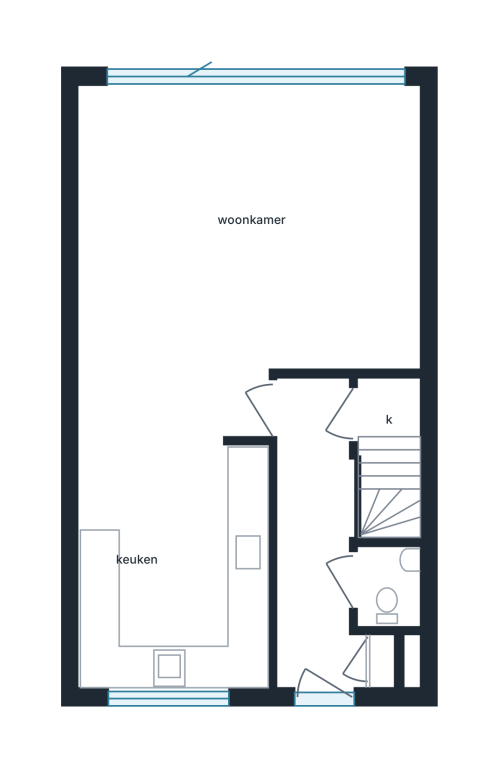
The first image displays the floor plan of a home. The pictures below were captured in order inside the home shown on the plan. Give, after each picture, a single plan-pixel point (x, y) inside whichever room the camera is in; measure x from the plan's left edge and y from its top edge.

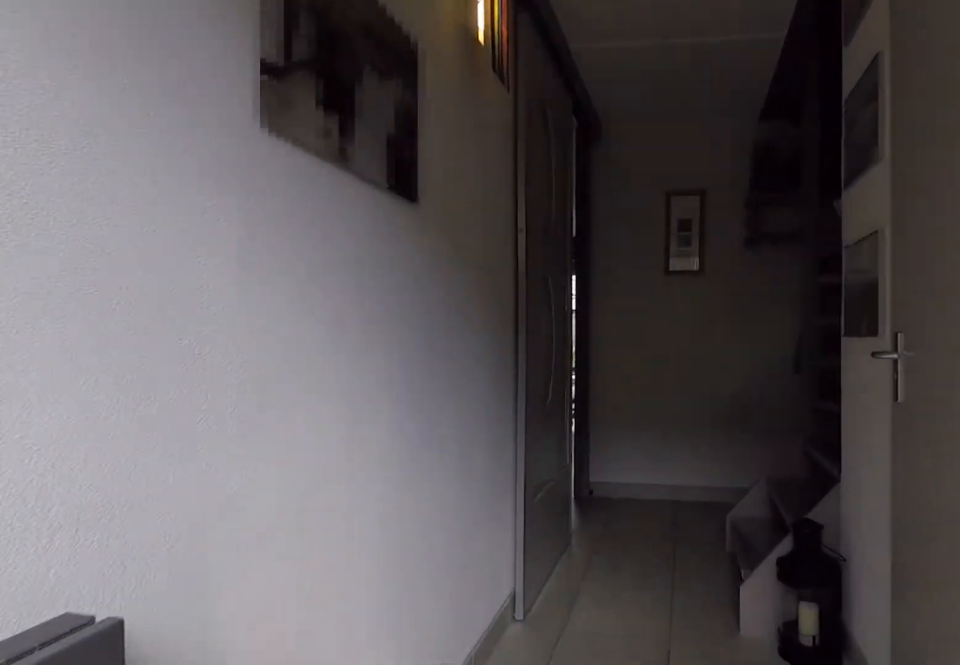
(316, 535)
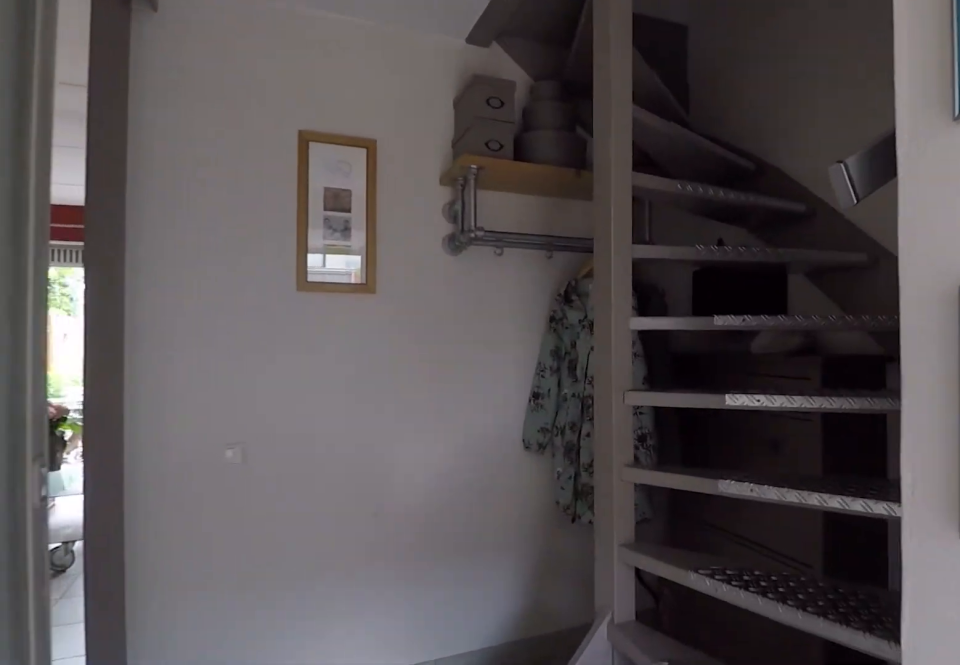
(316, 535)
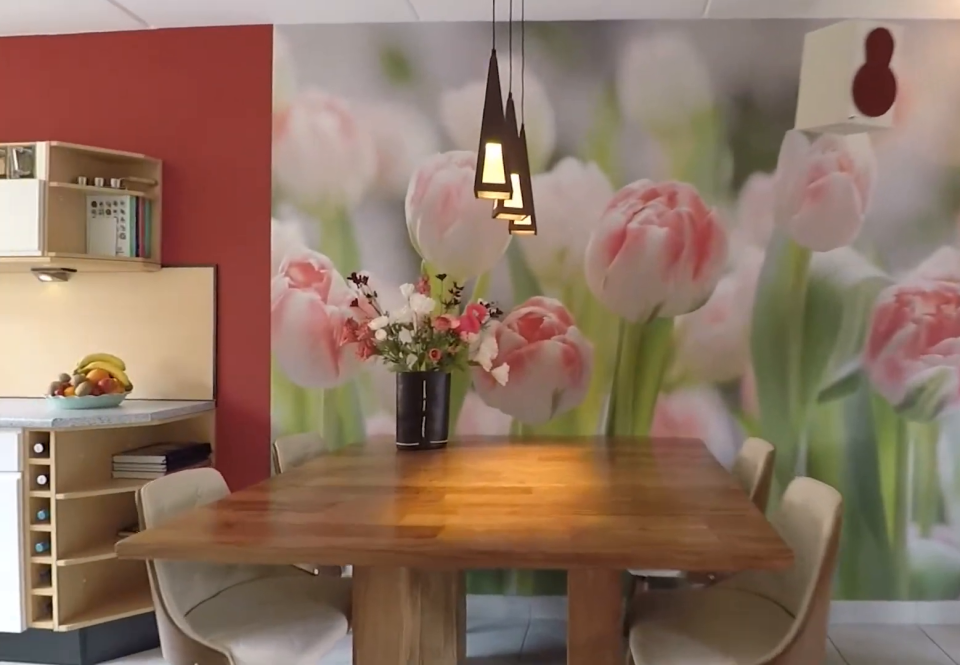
(313, 253)
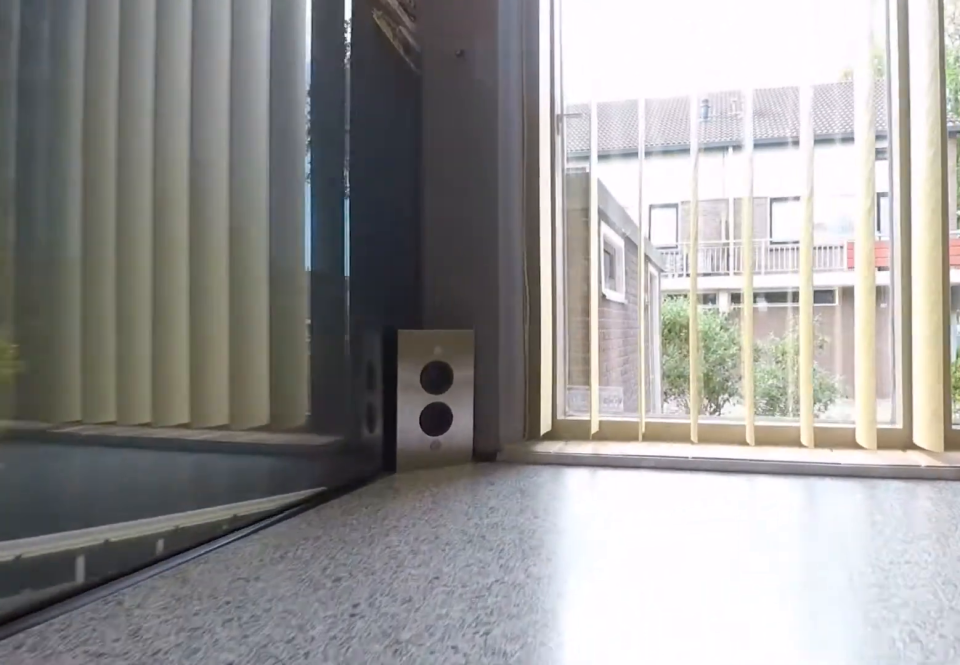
(172, 567)
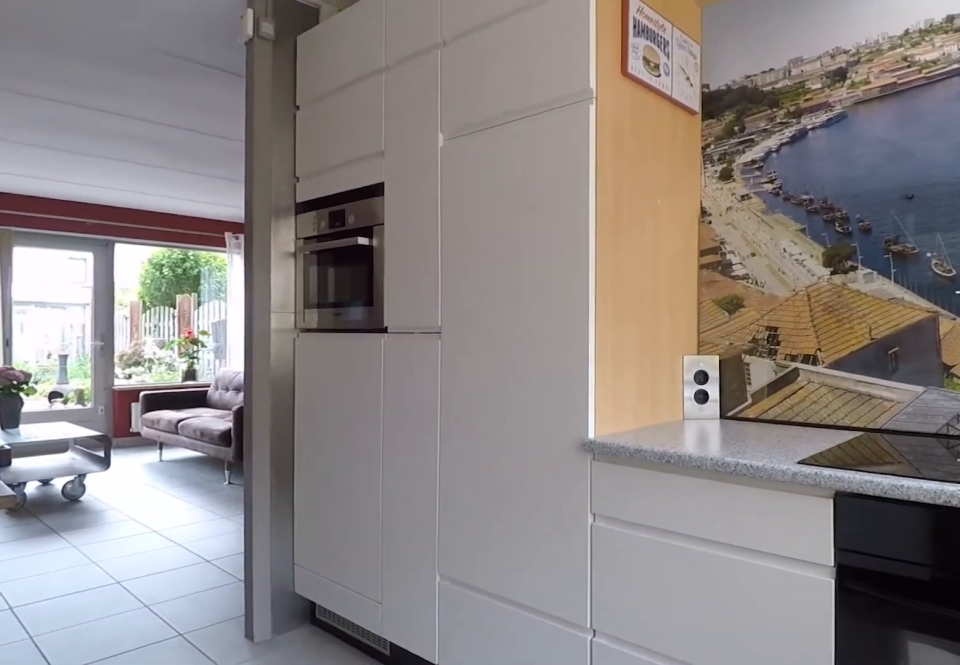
(172, 567)
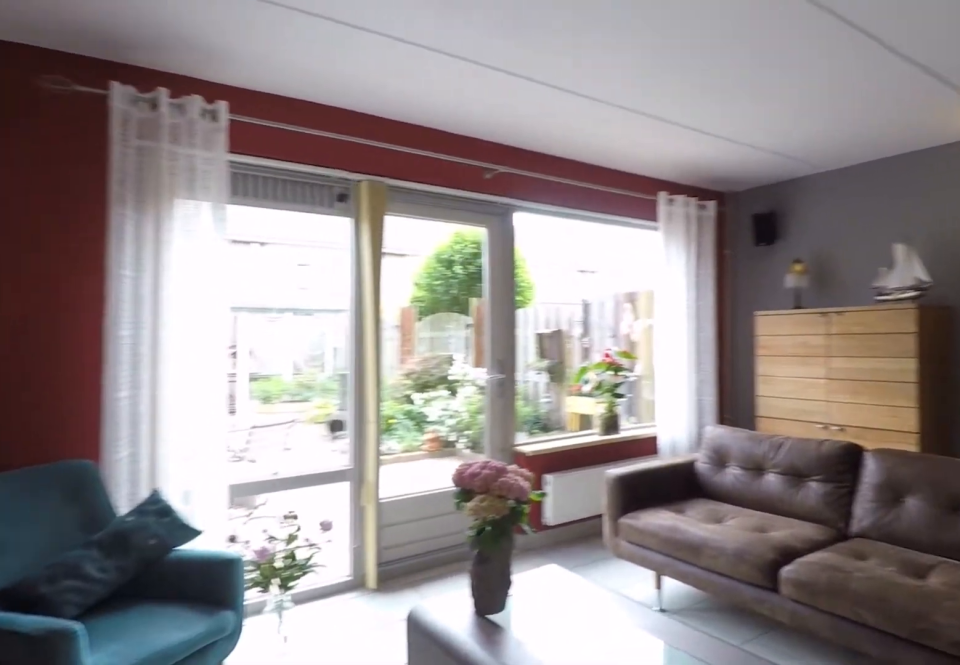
(313, 253)
